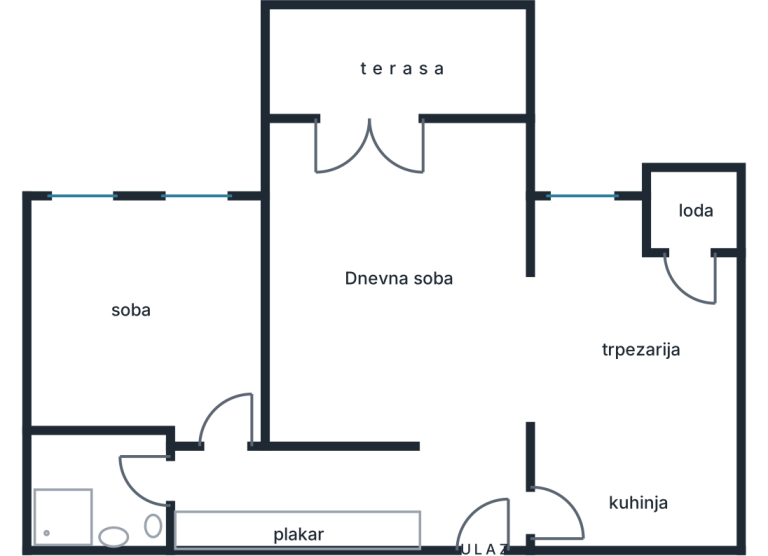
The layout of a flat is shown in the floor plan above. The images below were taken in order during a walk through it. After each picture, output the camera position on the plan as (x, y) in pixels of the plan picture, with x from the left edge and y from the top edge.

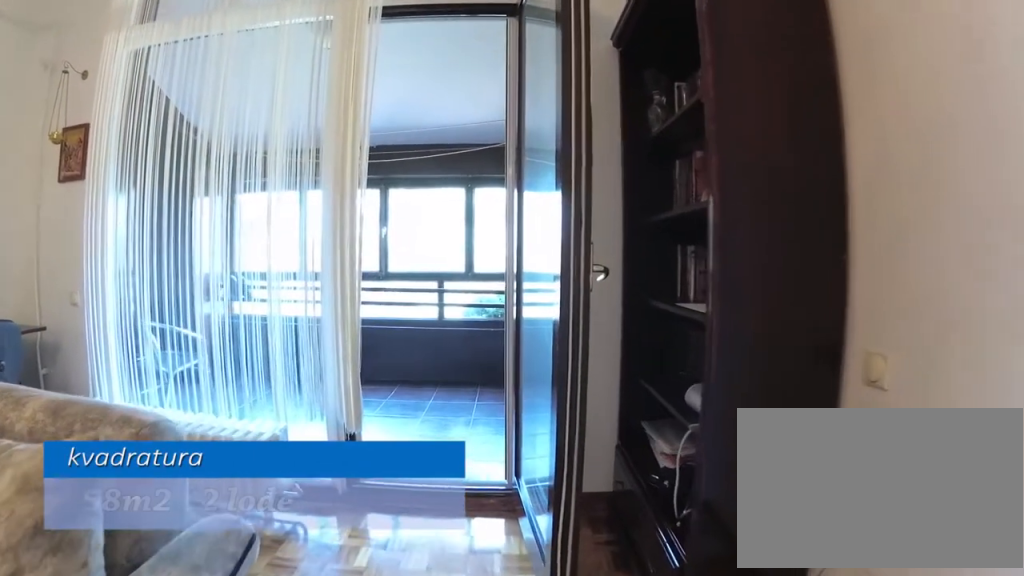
(416, 259)
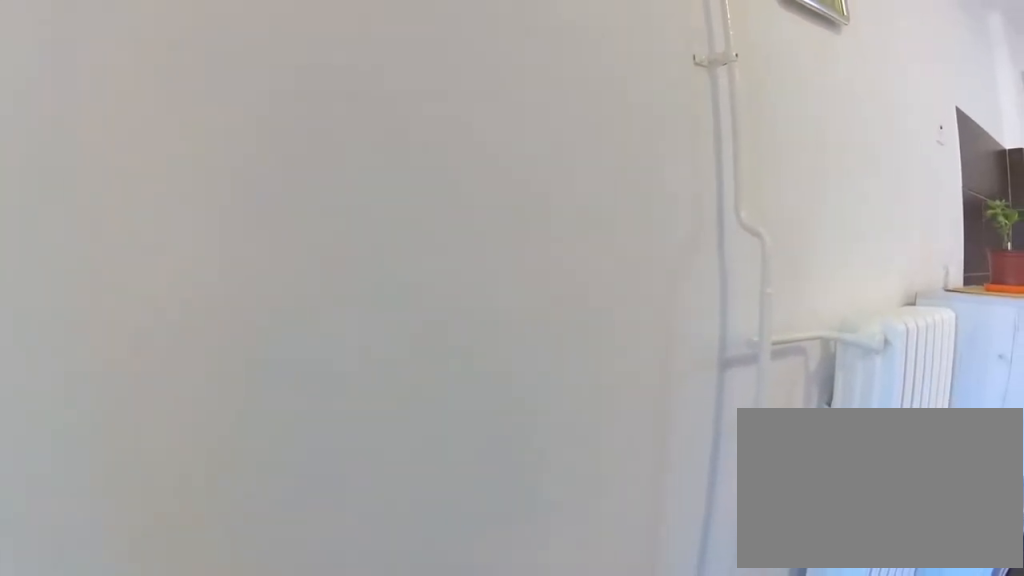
(689, 276)
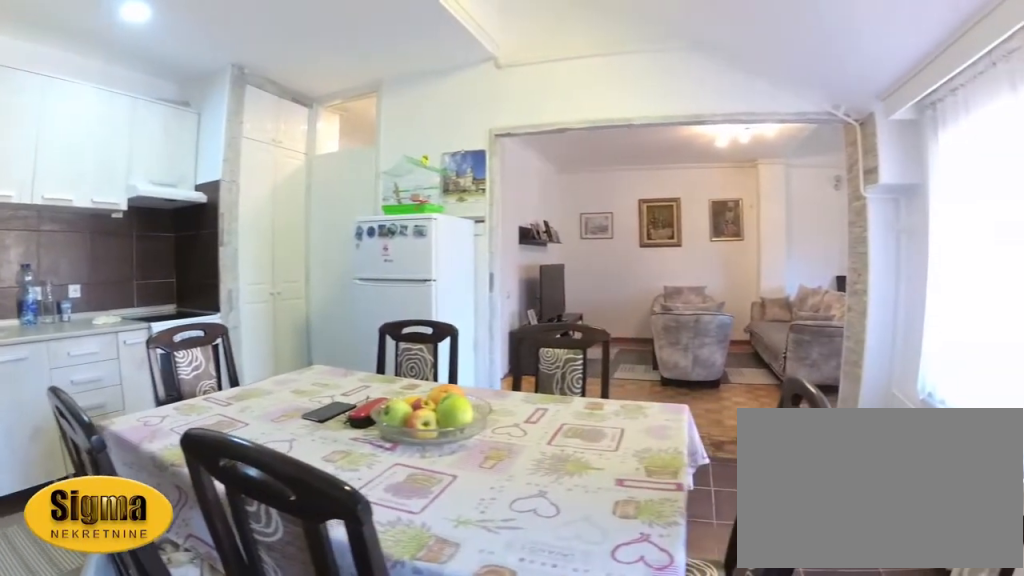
(712, 316)
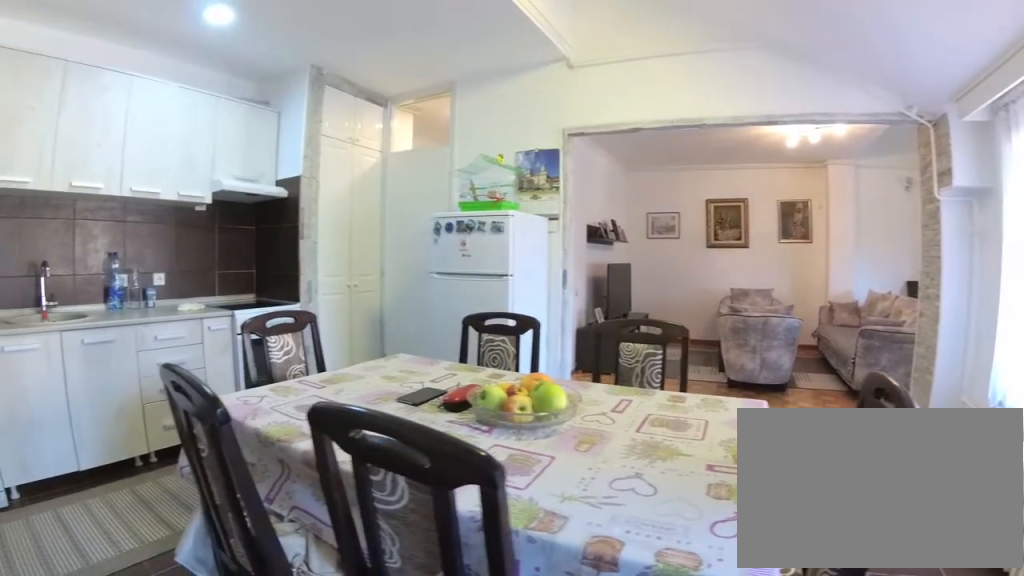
(699, 293)
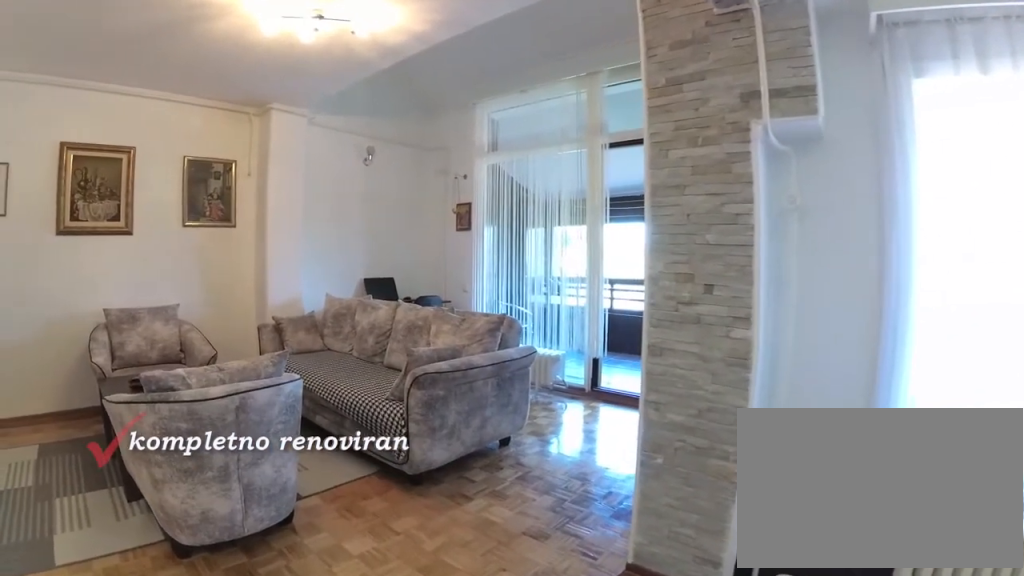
(574, 365)
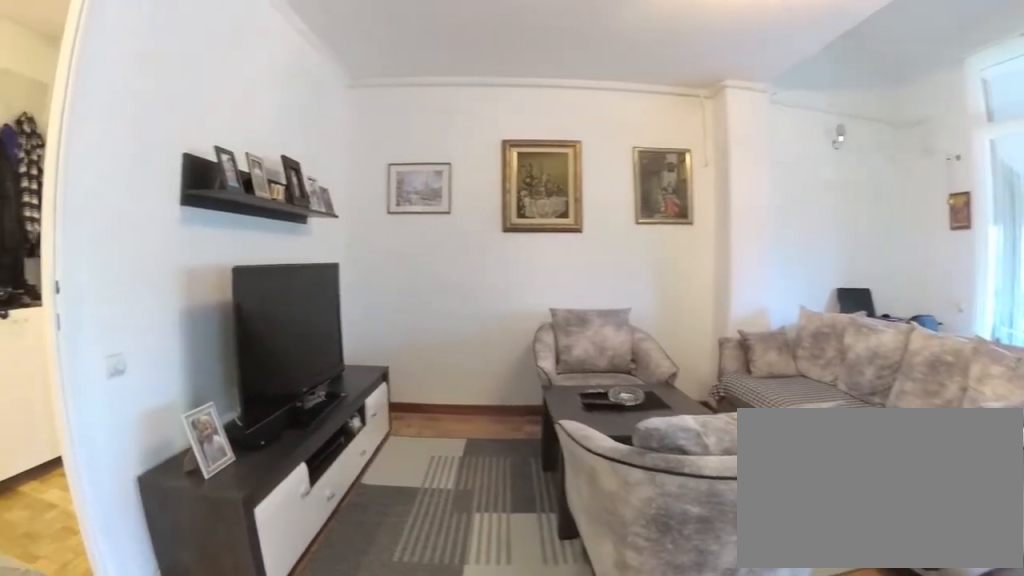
(512, 366)
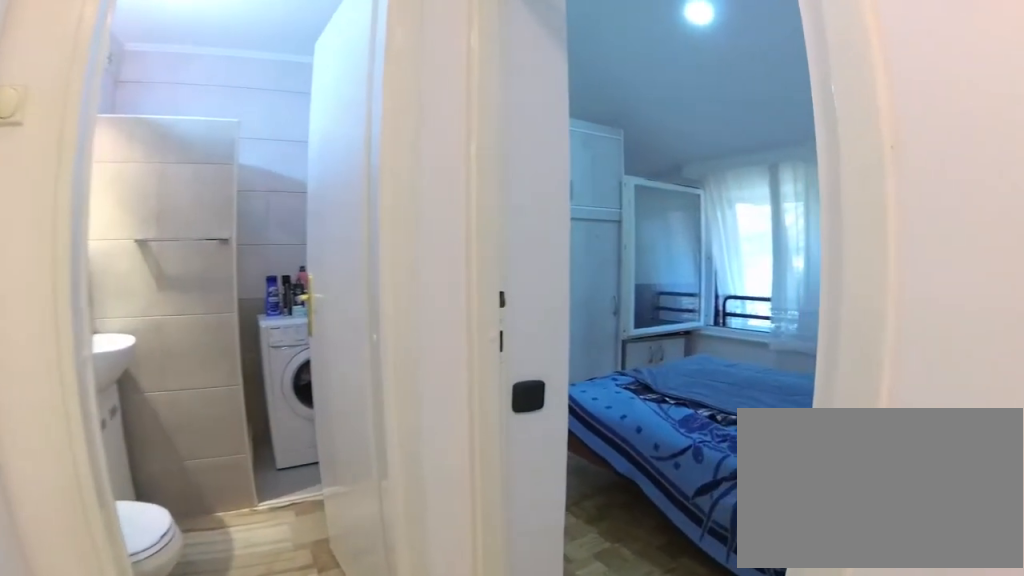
(292, 481)
